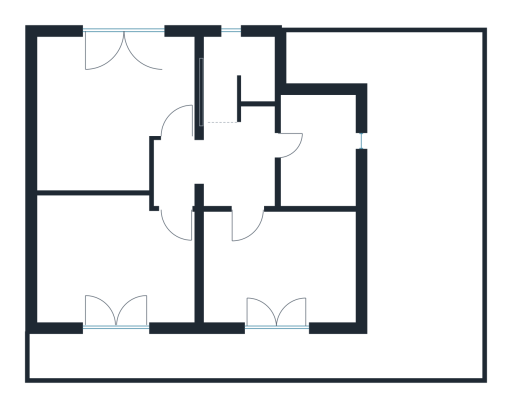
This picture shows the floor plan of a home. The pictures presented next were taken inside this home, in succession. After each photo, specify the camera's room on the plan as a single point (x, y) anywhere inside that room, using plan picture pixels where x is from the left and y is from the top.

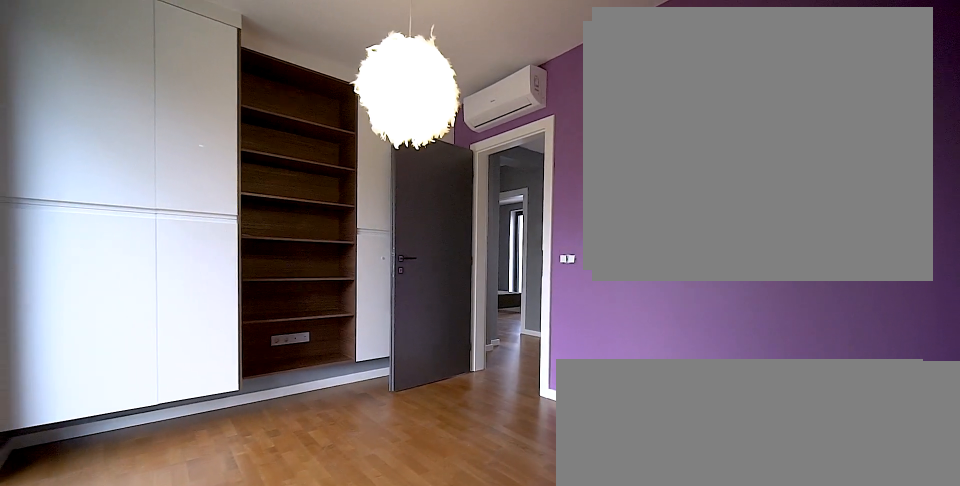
(277, 265)
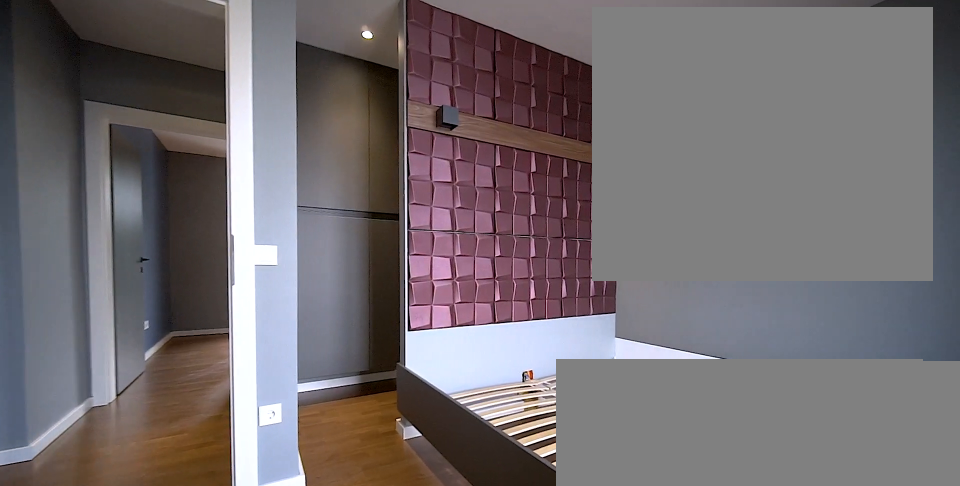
(114, 108)
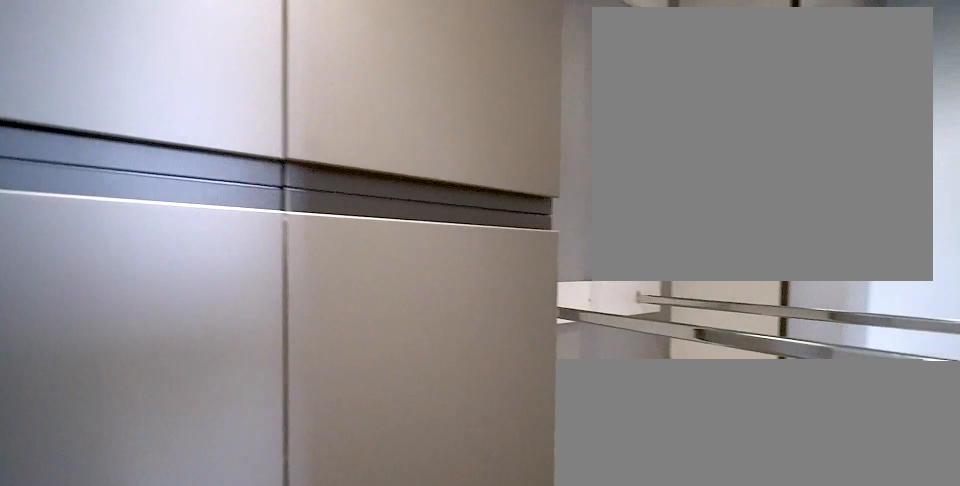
(114, 108)
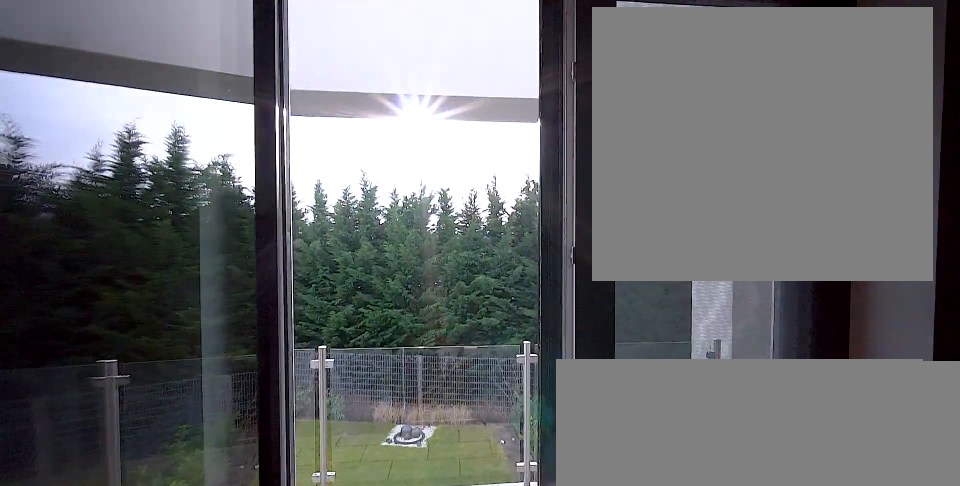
(123, 258)
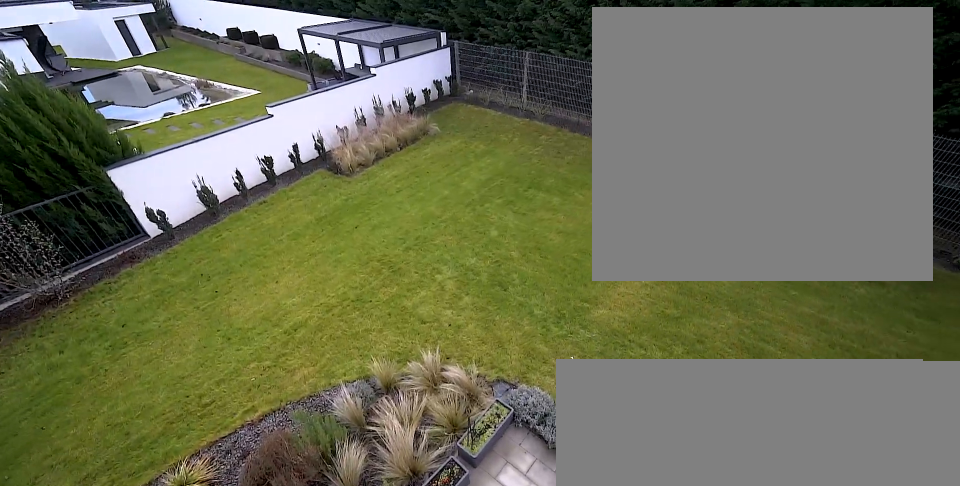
(427, 223)
